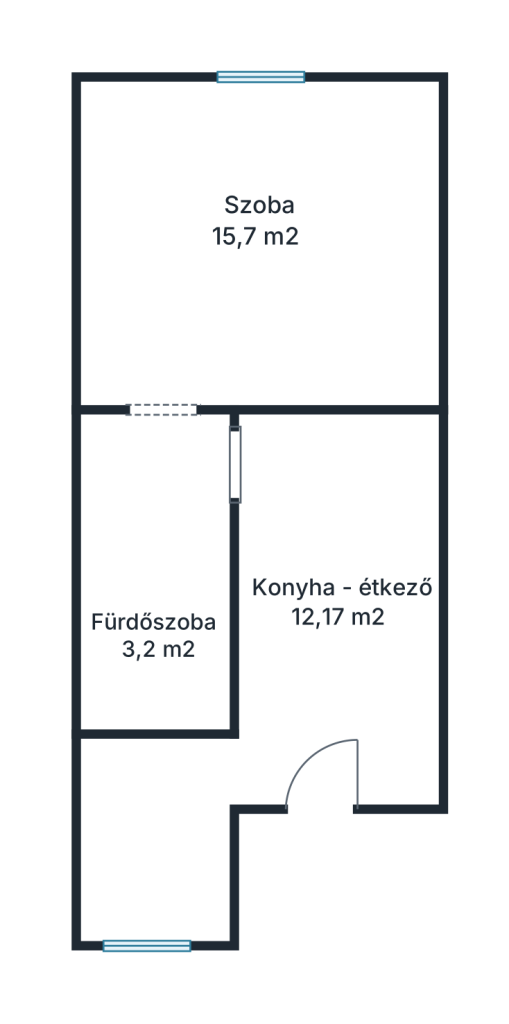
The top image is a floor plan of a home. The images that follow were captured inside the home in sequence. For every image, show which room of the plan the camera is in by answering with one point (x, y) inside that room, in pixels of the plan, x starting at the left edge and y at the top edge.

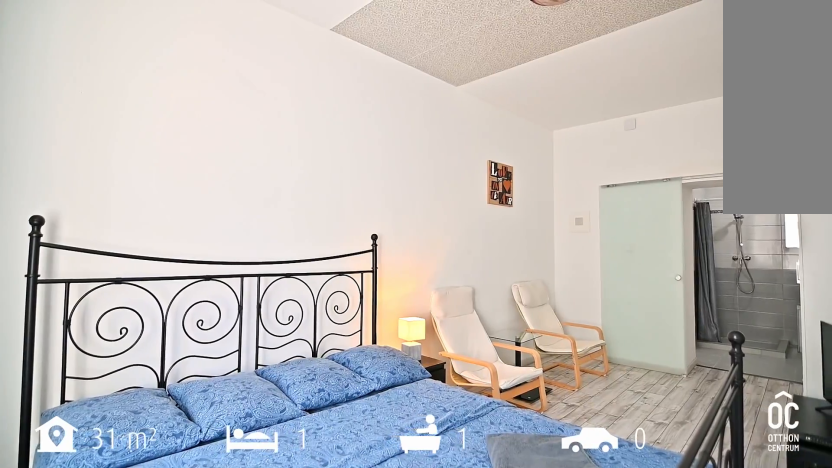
(261, 240)
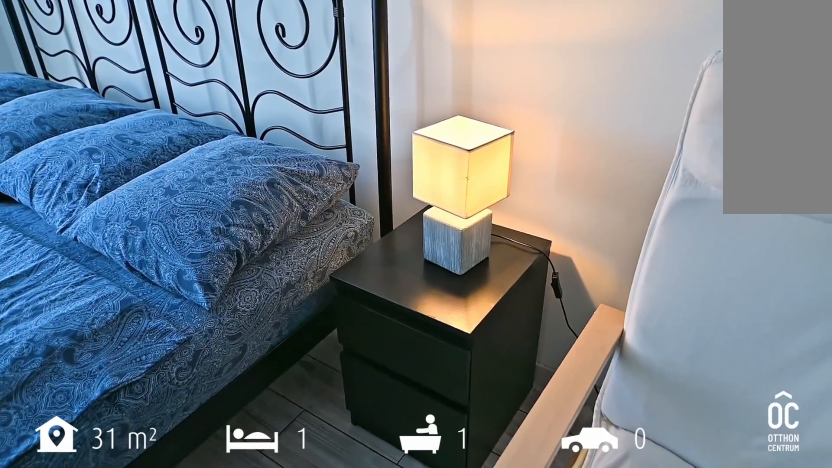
(261, 240)
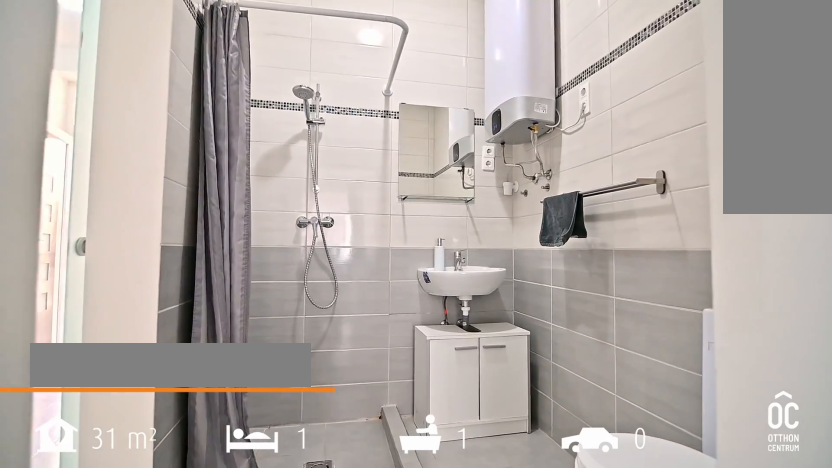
(150, 565)
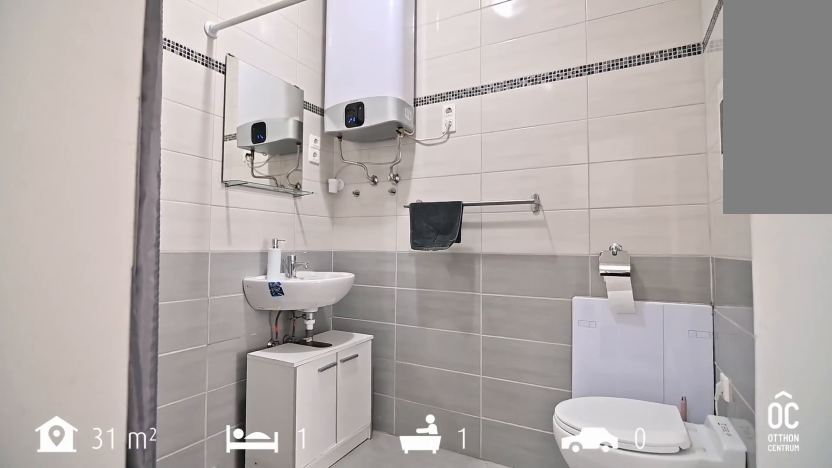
(150, 566)
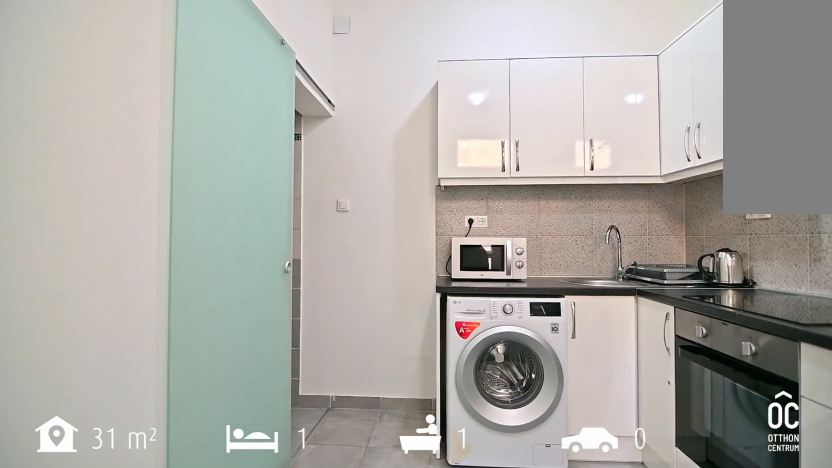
(336, 619)
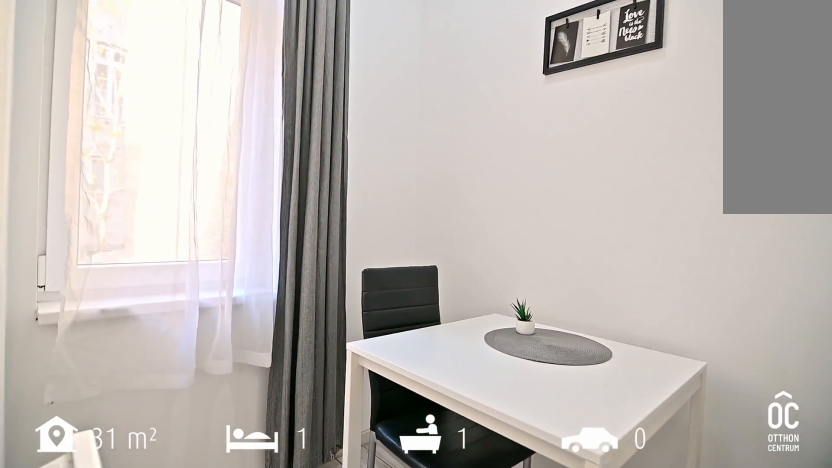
(153, 836)
